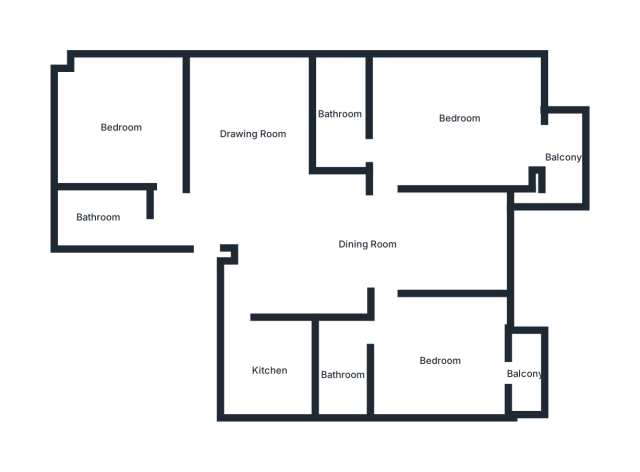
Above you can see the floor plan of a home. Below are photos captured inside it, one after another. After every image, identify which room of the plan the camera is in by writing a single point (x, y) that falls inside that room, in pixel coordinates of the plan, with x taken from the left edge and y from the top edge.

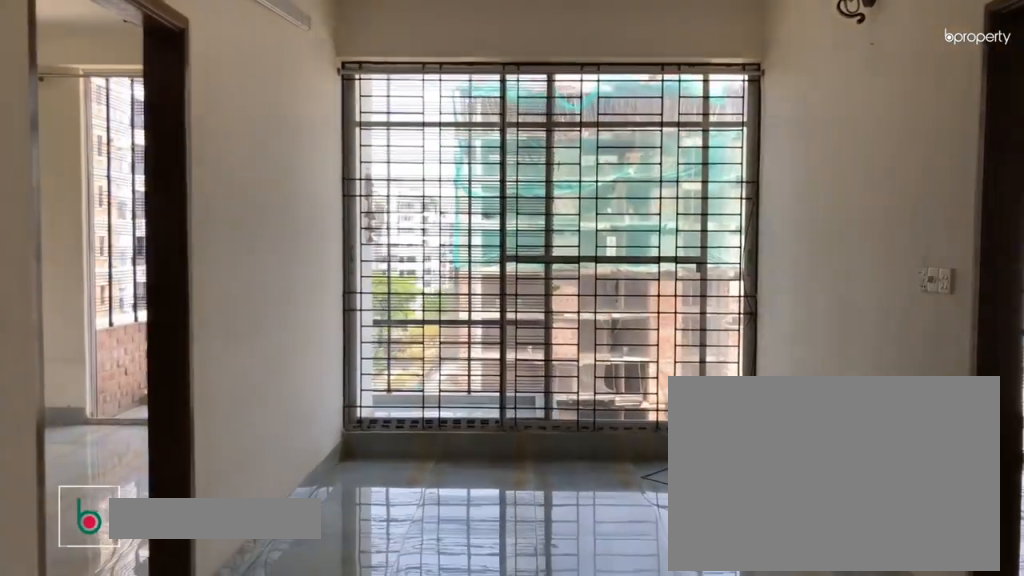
(368, 244)
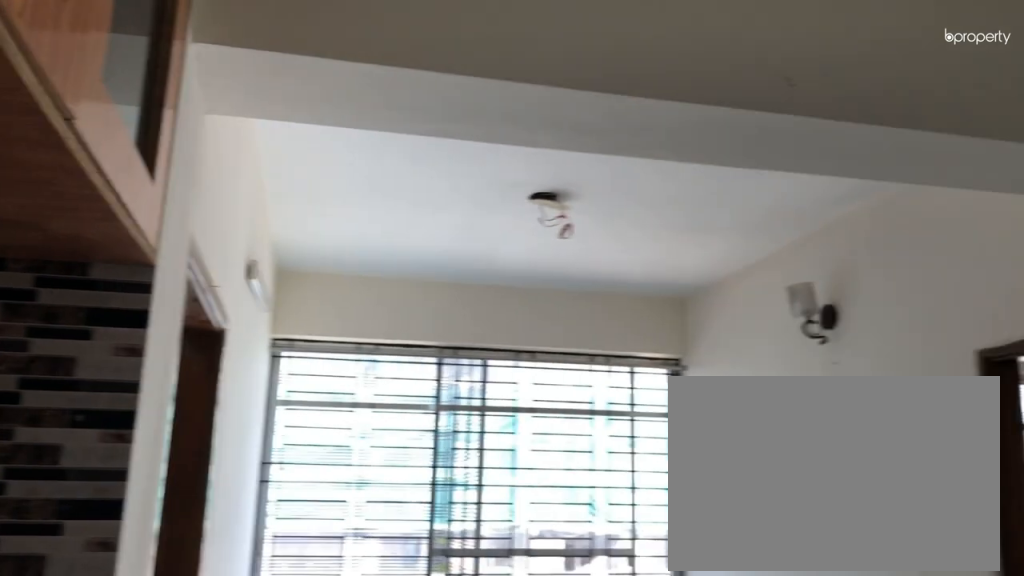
(368, 244)
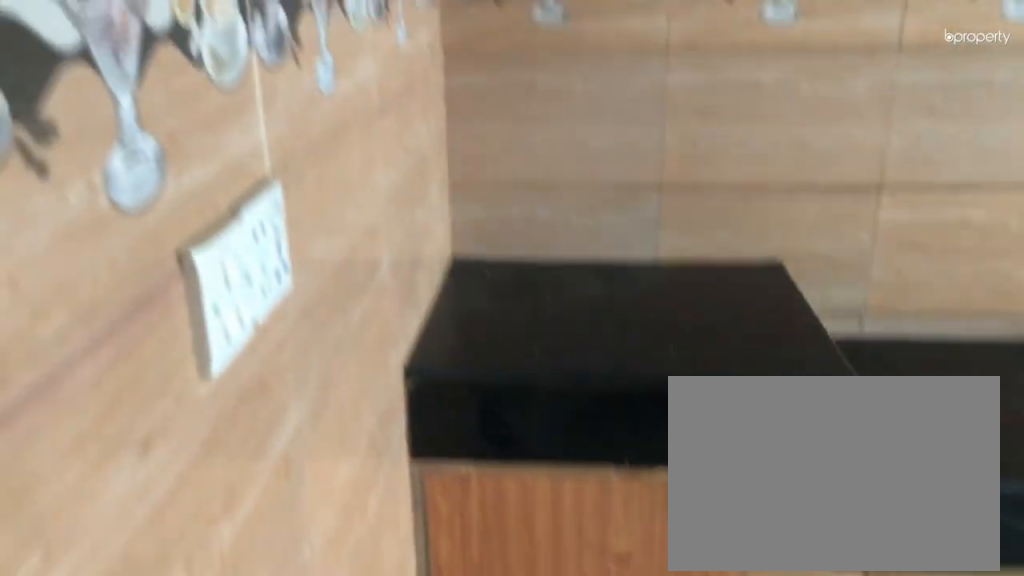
(270, 371)
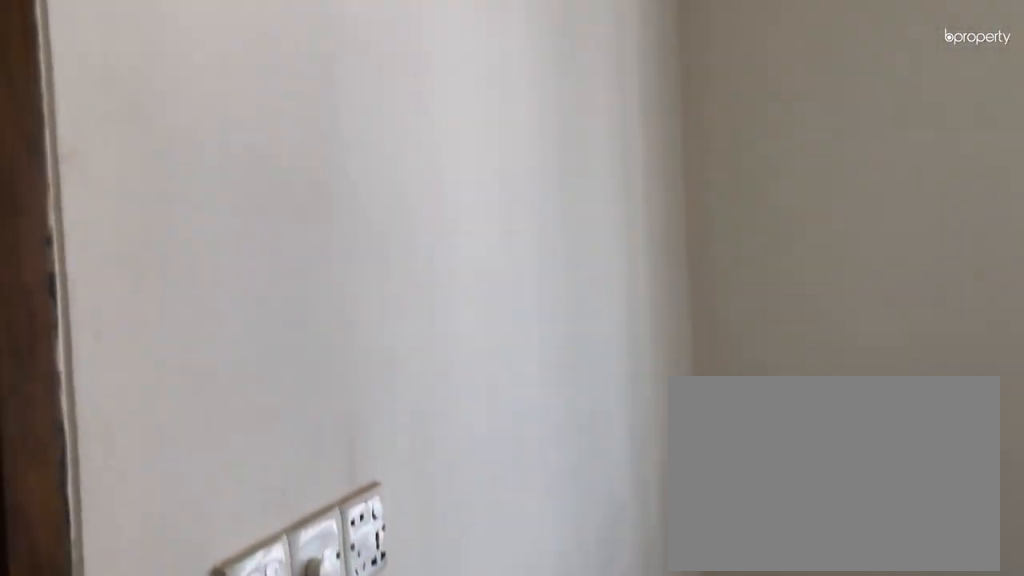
(441, 361)
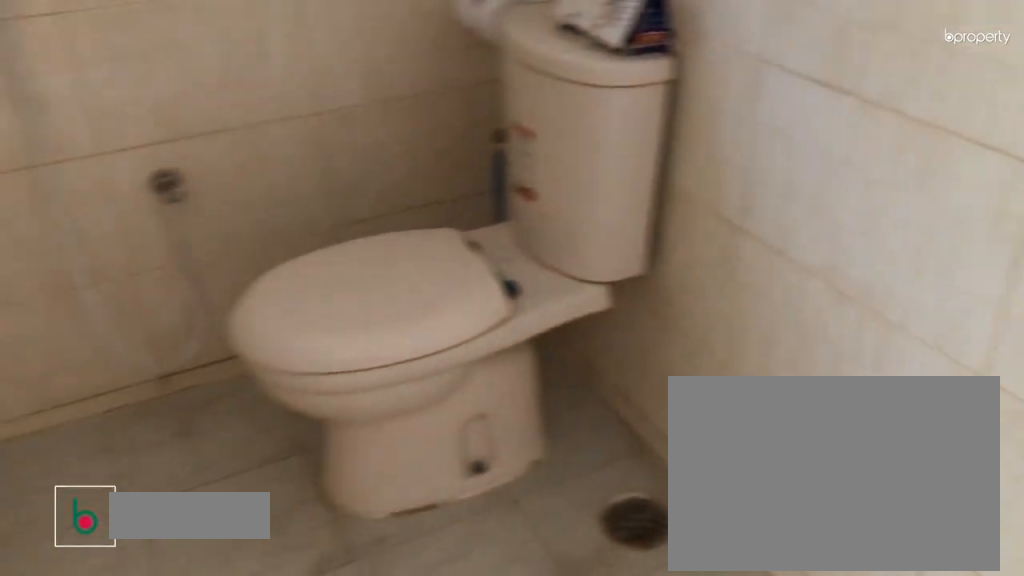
(343, 375)
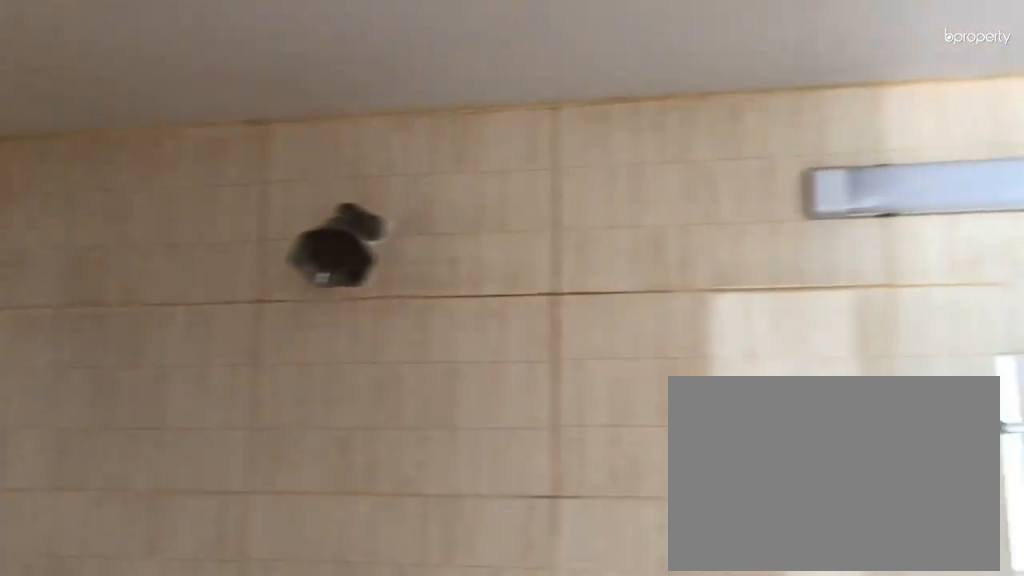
(343, 375)
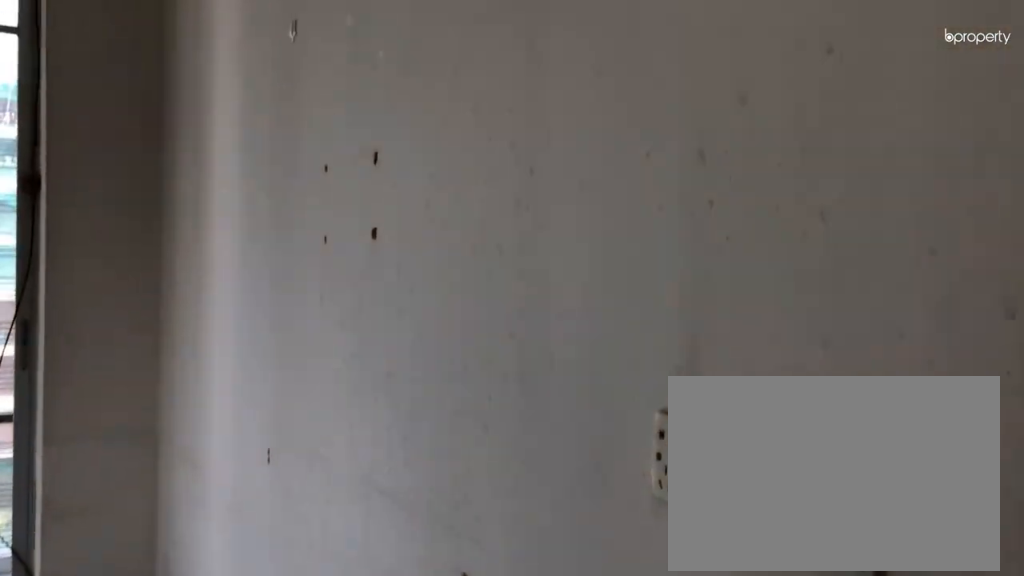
(460, 119)
